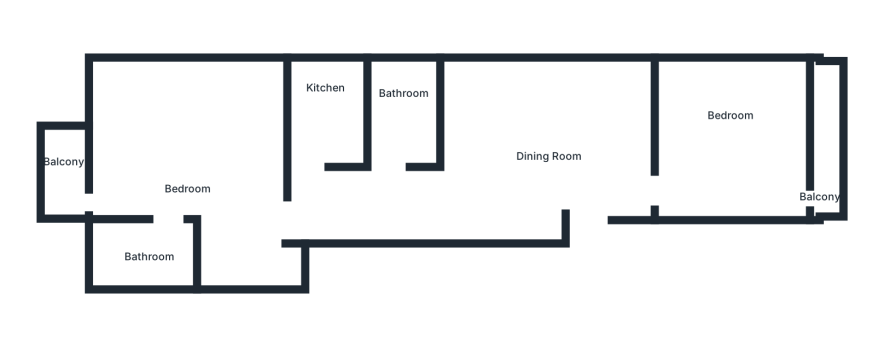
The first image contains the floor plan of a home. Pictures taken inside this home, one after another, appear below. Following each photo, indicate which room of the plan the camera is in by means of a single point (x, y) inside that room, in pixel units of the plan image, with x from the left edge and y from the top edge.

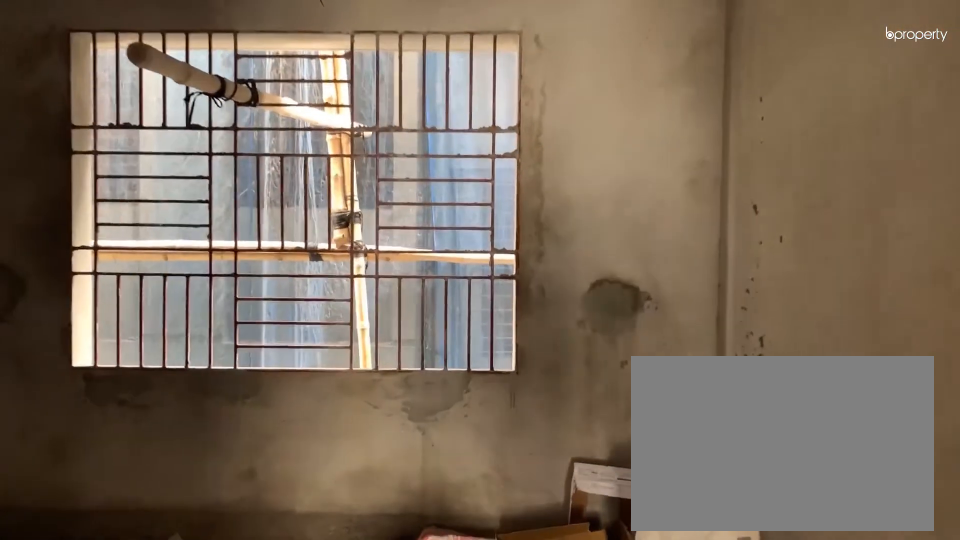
(551, 129)
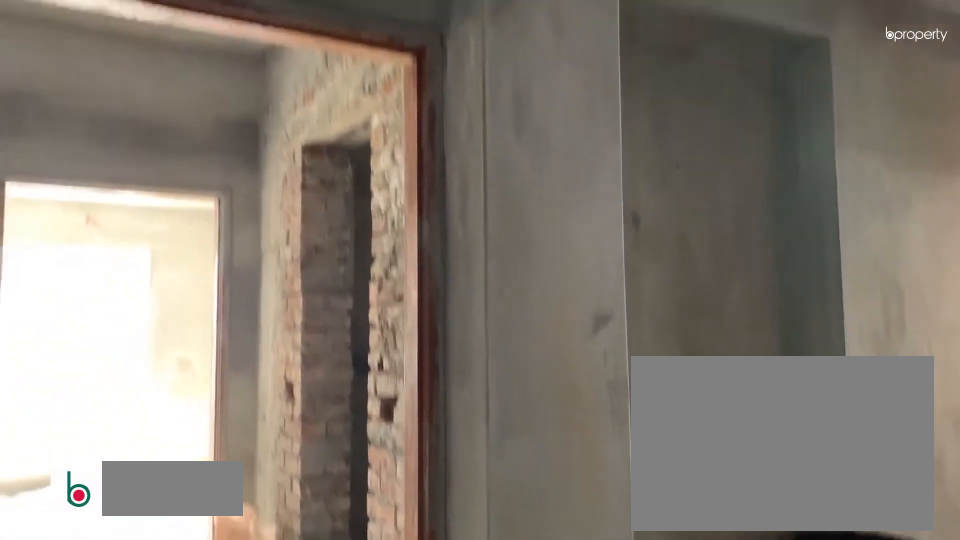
(551, 129)
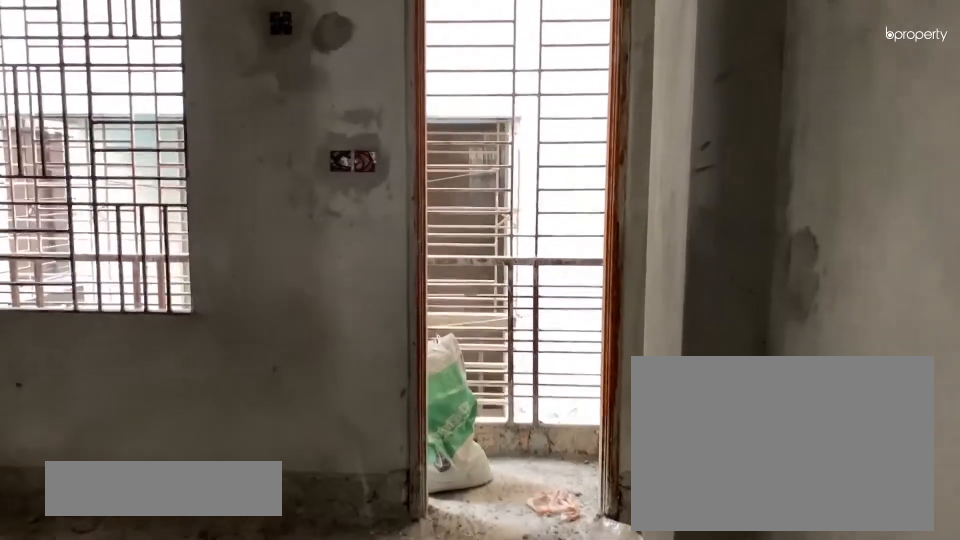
(735, 119)
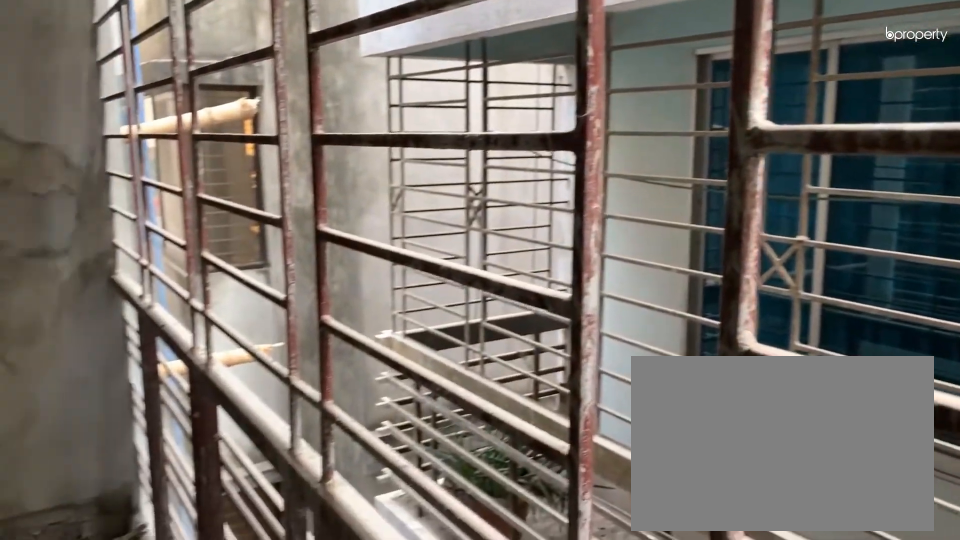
(823, 142)
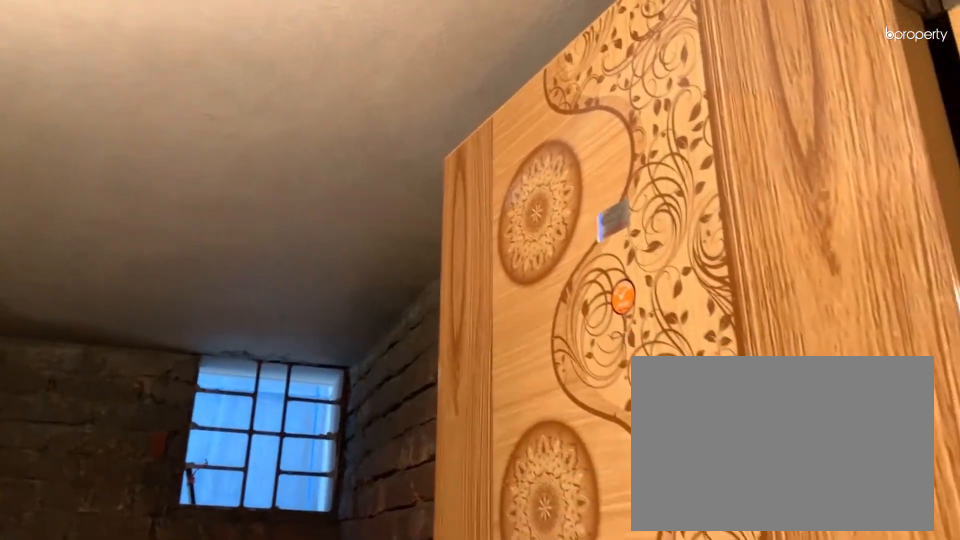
(410, 107)
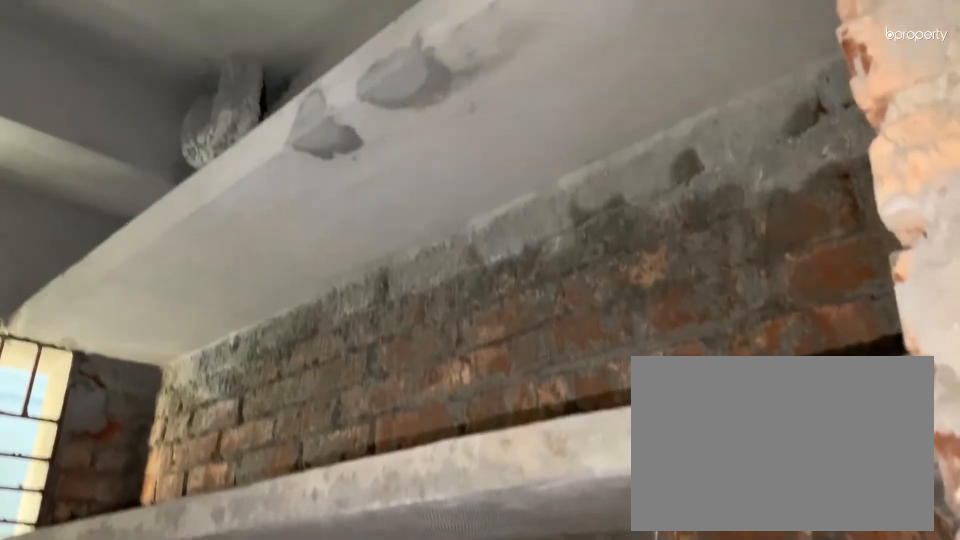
(324, 99)
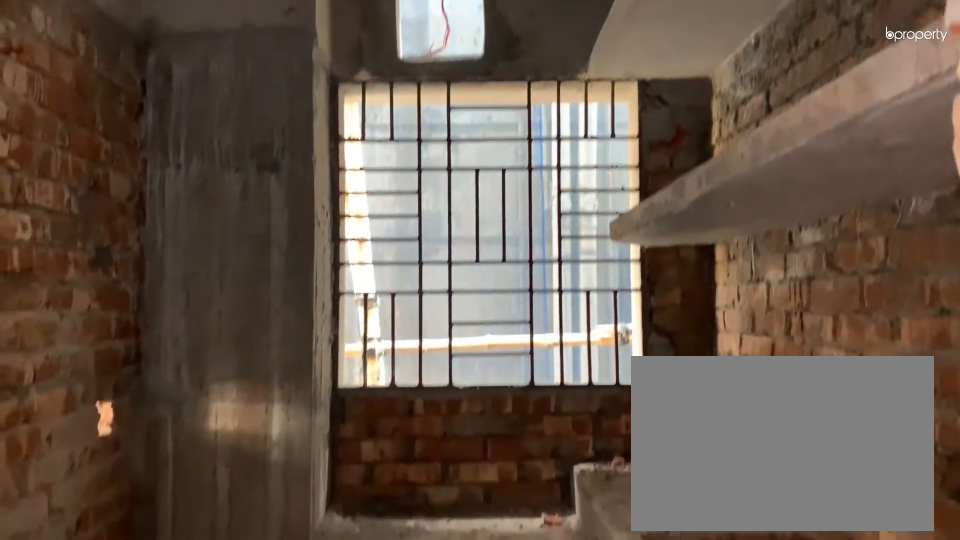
(324, 99)
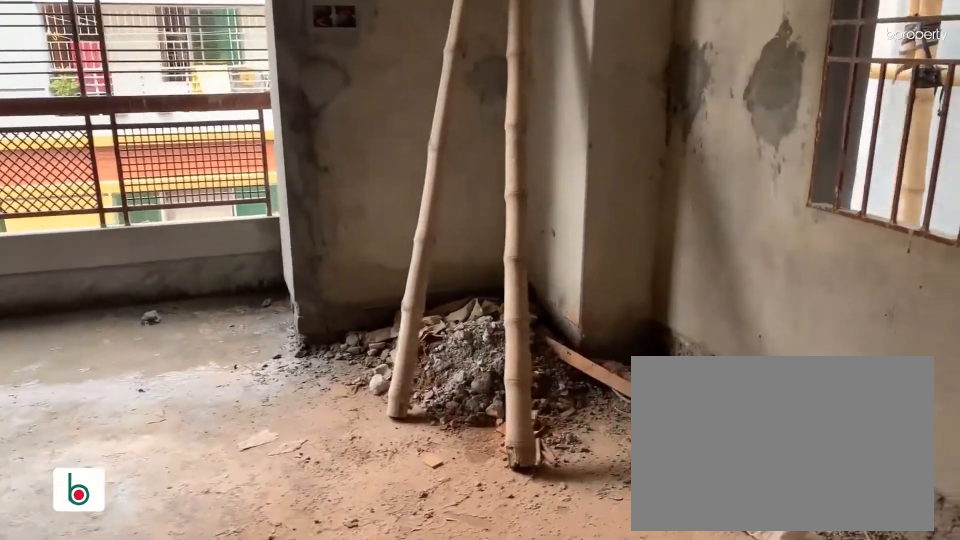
(203, 156)
